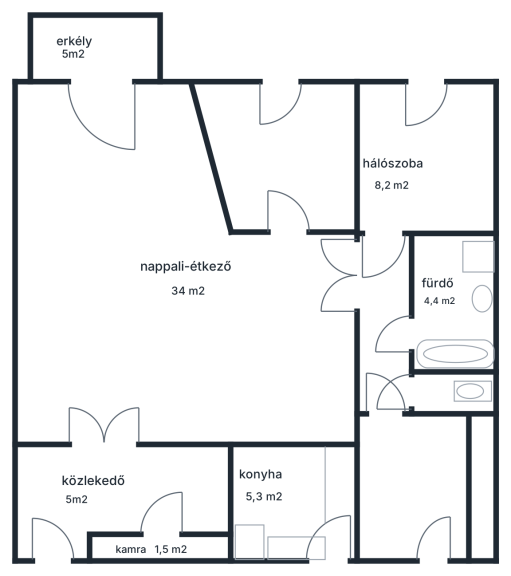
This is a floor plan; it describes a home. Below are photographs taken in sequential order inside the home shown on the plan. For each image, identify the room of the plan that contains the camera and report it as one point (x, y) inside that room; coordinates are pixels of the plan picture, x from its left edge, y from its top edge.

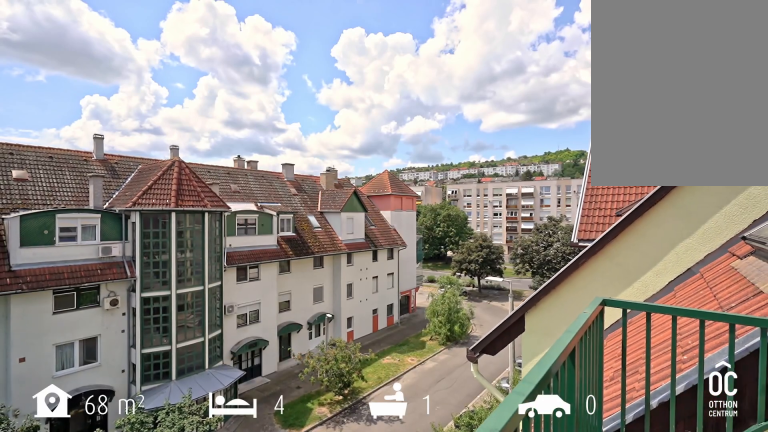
(92, 46)
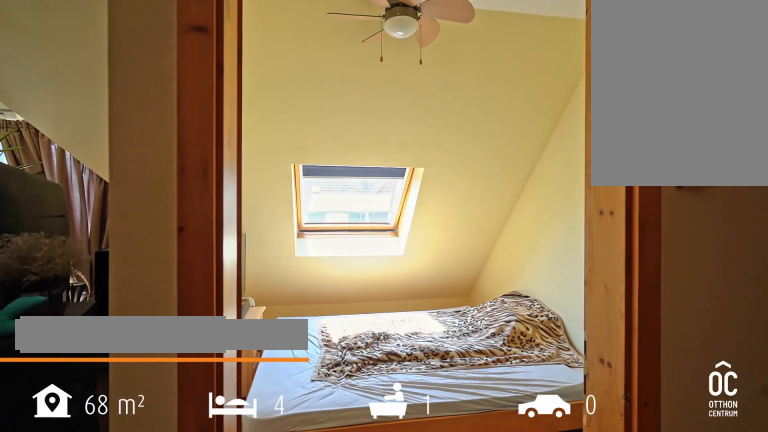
(282, 159)
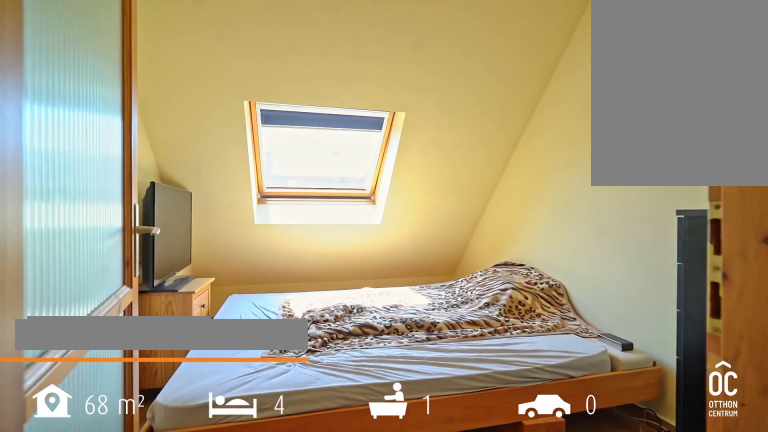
(282, 159)
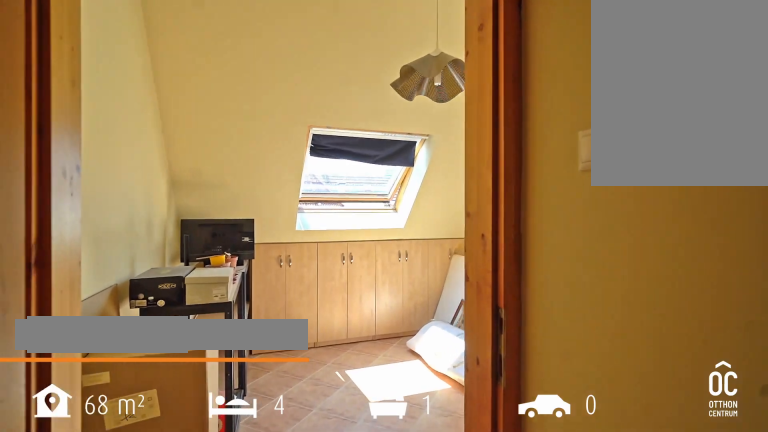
(389, 329)
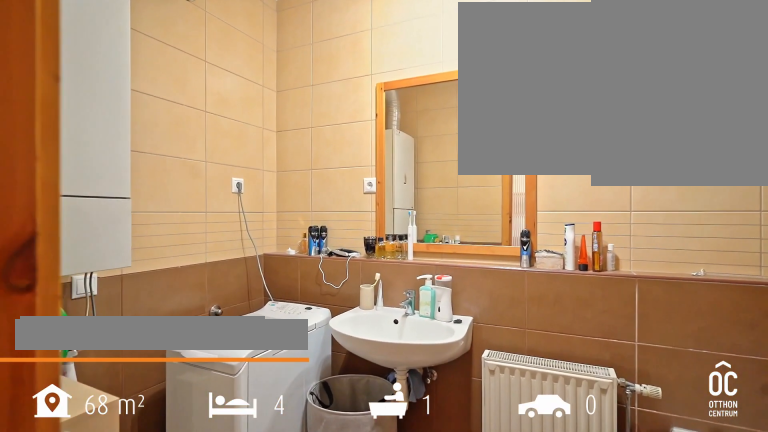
(451, 292)
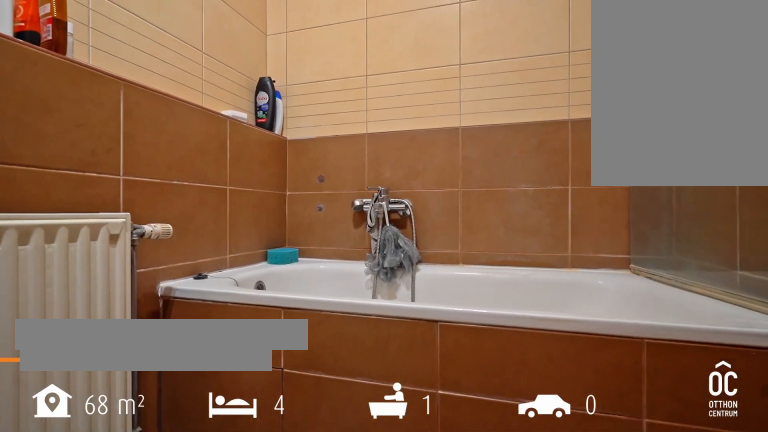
(452, 291)
